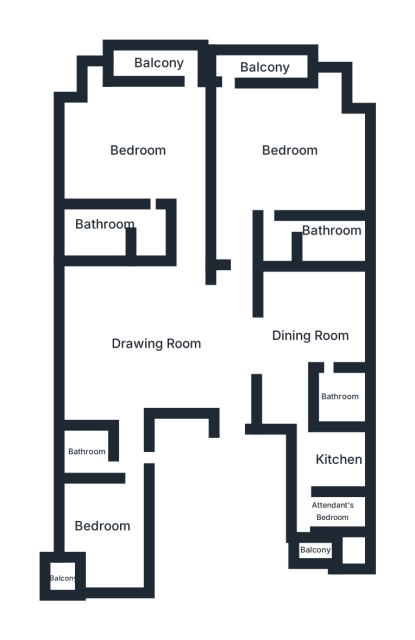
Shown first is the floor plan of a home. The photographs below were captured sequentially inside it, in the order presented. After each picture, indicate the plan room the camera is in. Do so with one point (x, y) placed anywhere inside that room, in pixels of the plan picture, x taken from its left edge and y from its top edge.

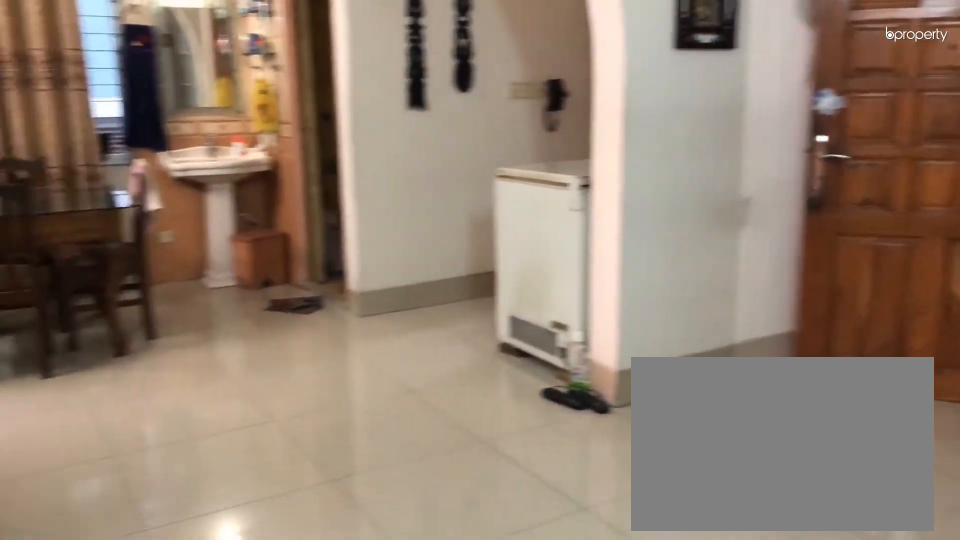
(157, 349)
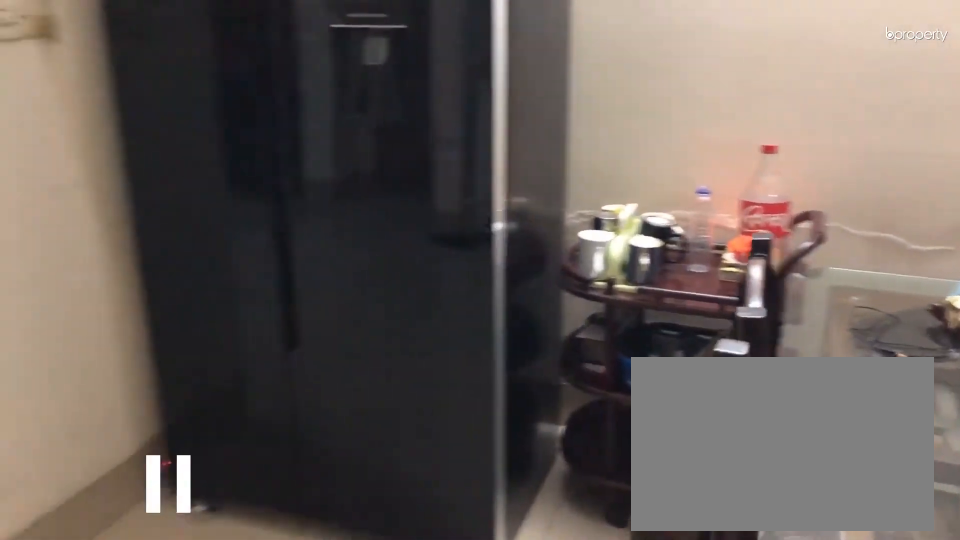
(312, 336)
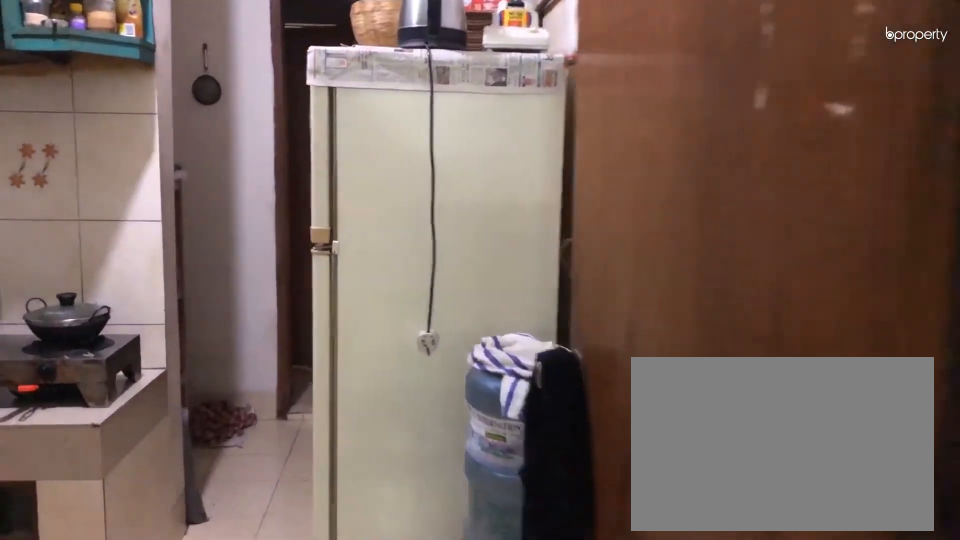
(331, 455)
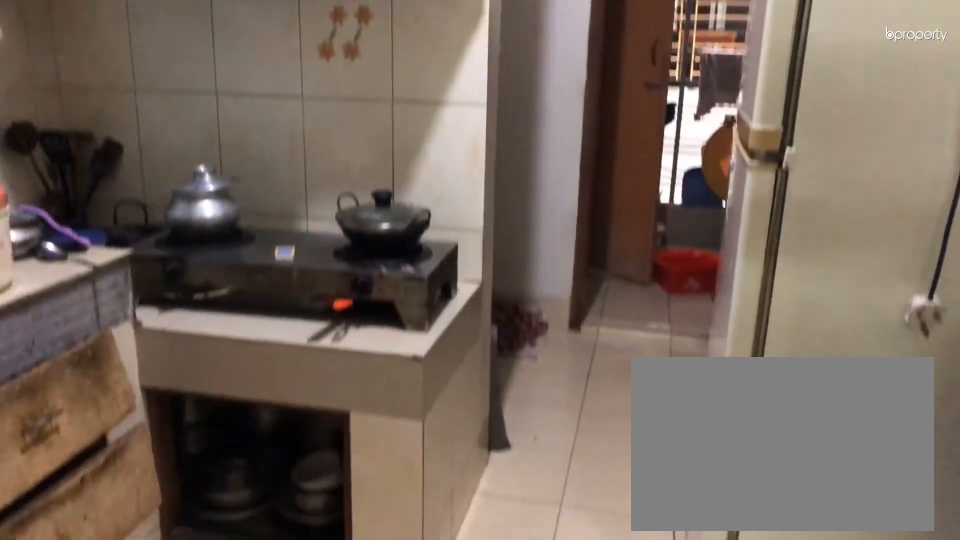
(331, 455)
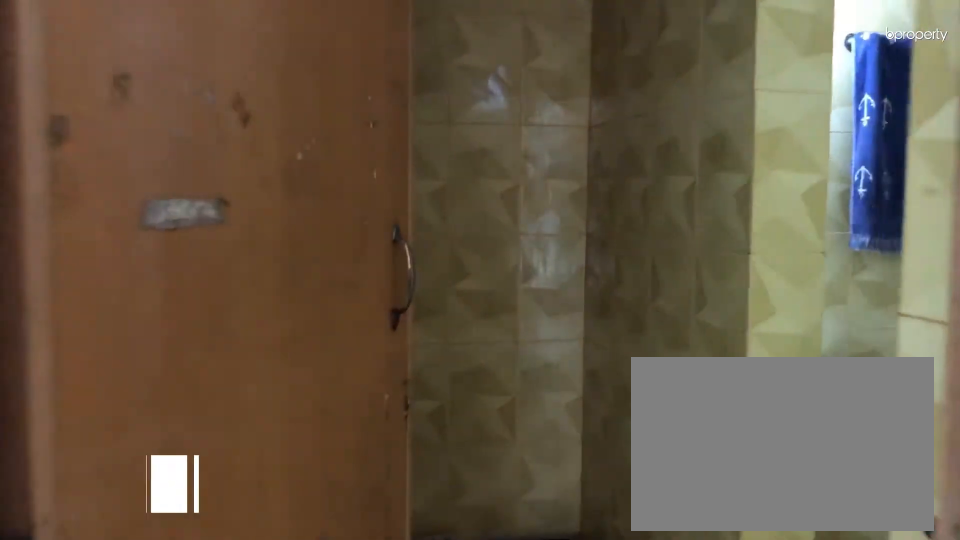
(105, 233)
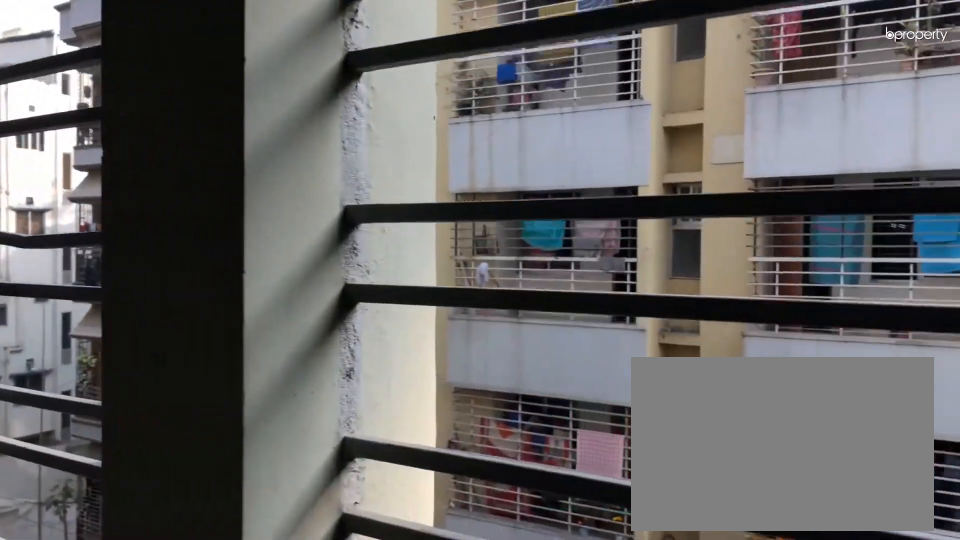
(162, 64)
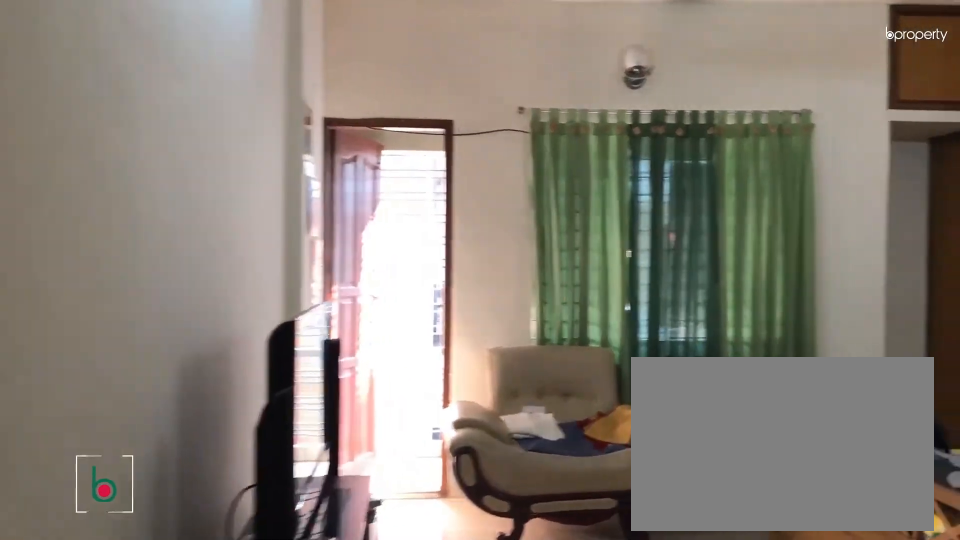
(289, 152)
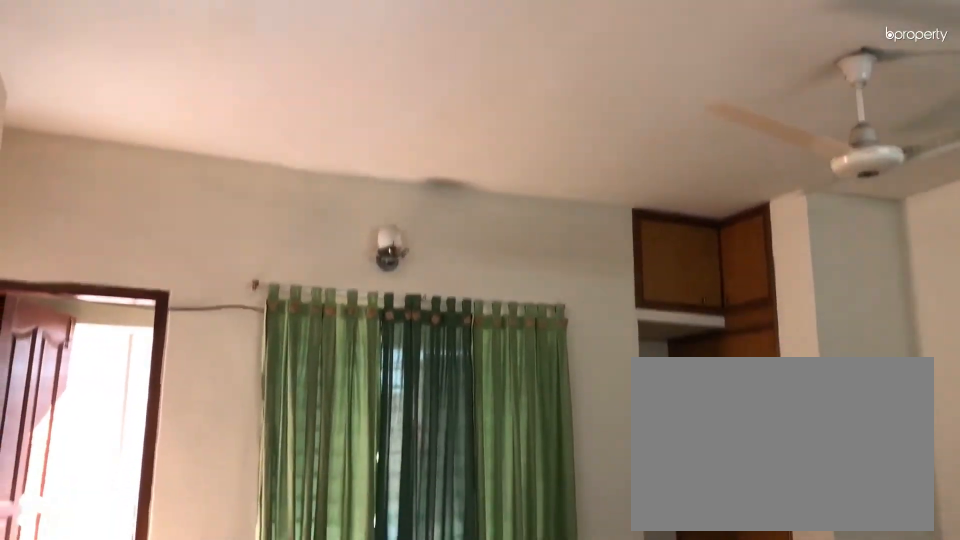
(290, 152)
